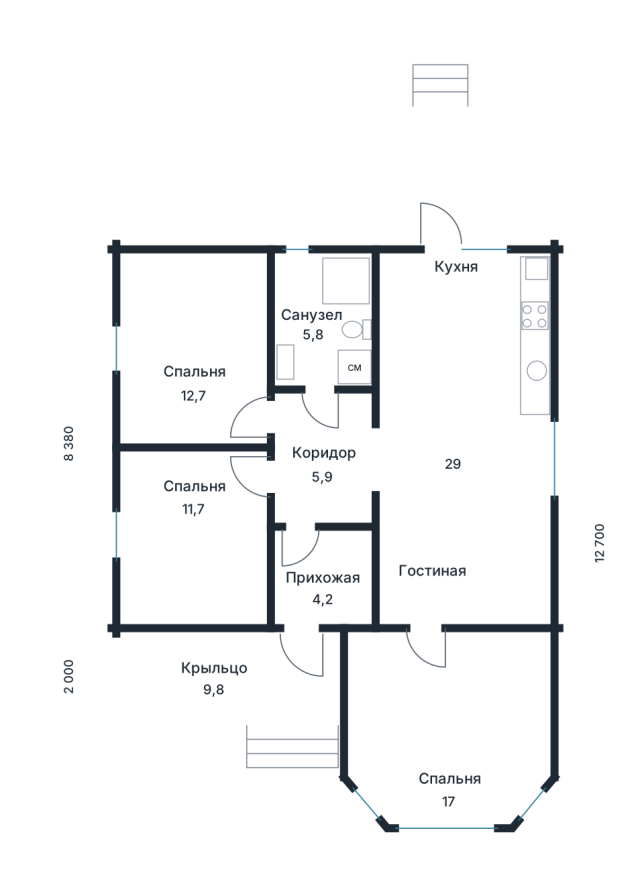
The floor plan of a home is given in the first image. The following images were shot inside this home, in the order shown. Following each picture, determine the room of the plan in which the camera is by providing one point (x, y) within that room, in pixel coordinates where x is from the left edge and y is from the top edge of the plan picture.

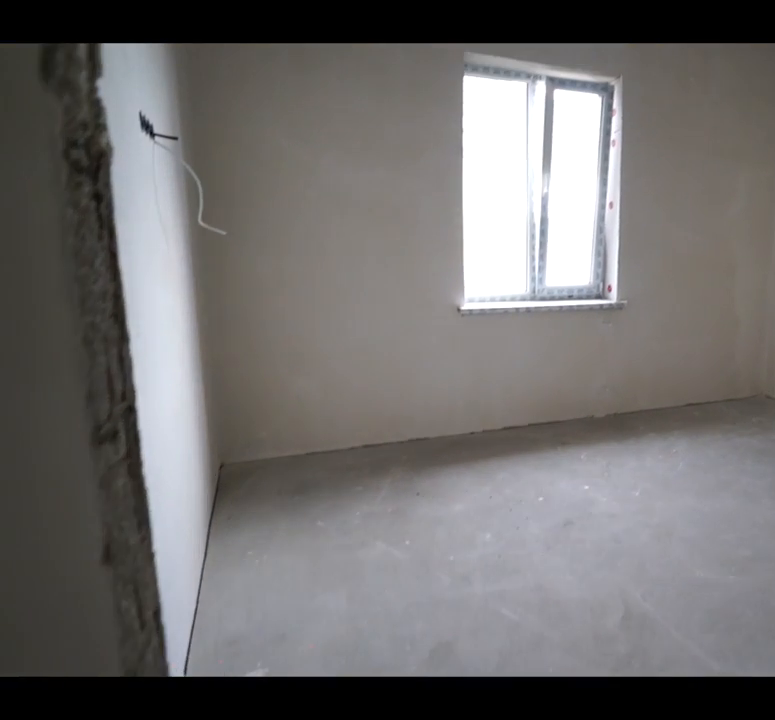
(195, 347)
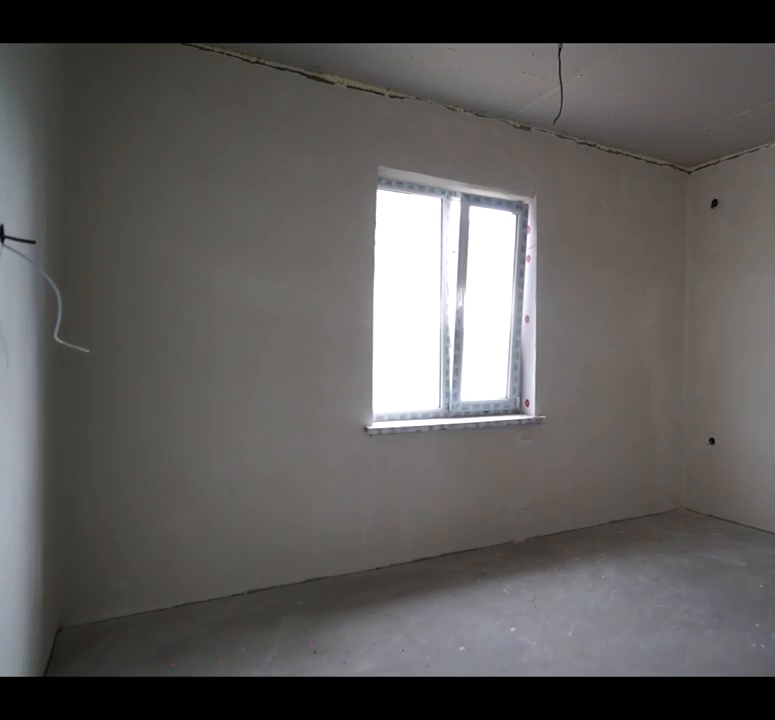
(195, 347)
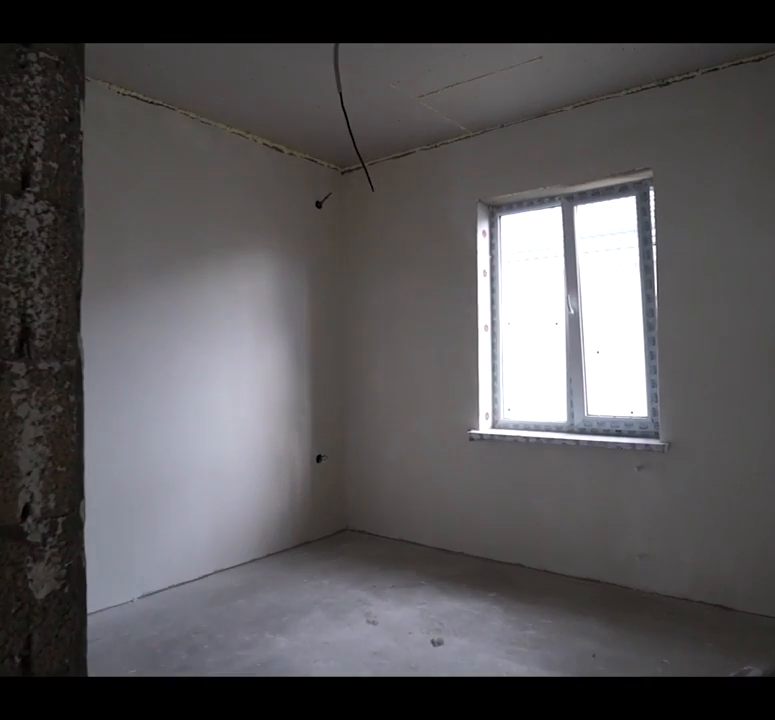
(192, 537)
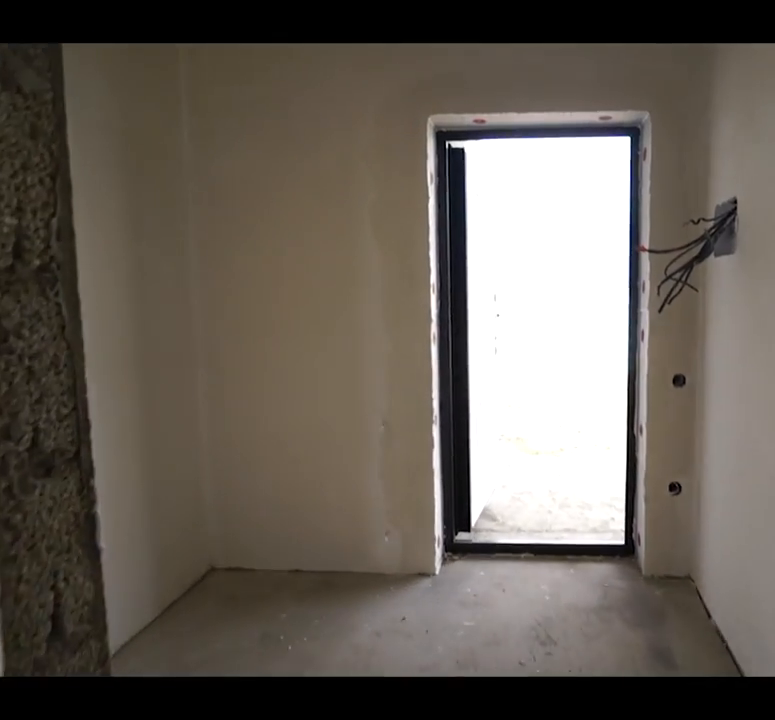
(323, 573)
